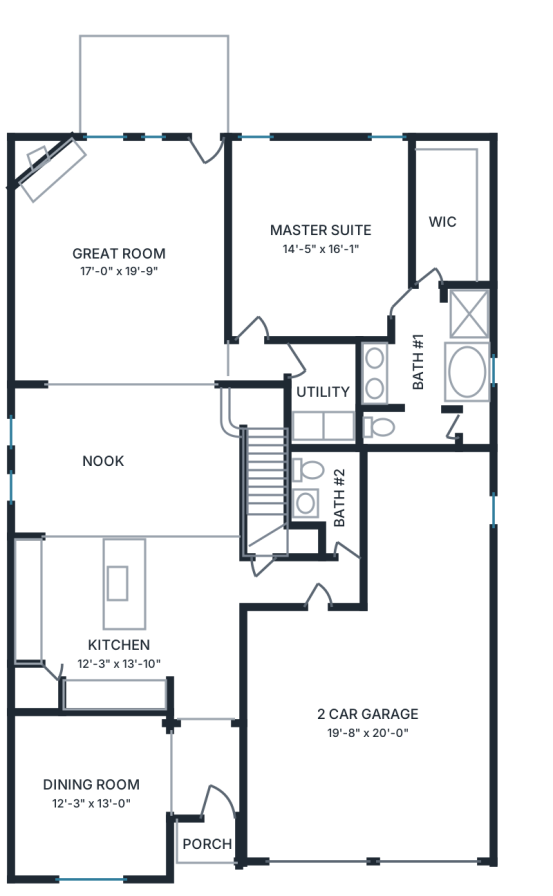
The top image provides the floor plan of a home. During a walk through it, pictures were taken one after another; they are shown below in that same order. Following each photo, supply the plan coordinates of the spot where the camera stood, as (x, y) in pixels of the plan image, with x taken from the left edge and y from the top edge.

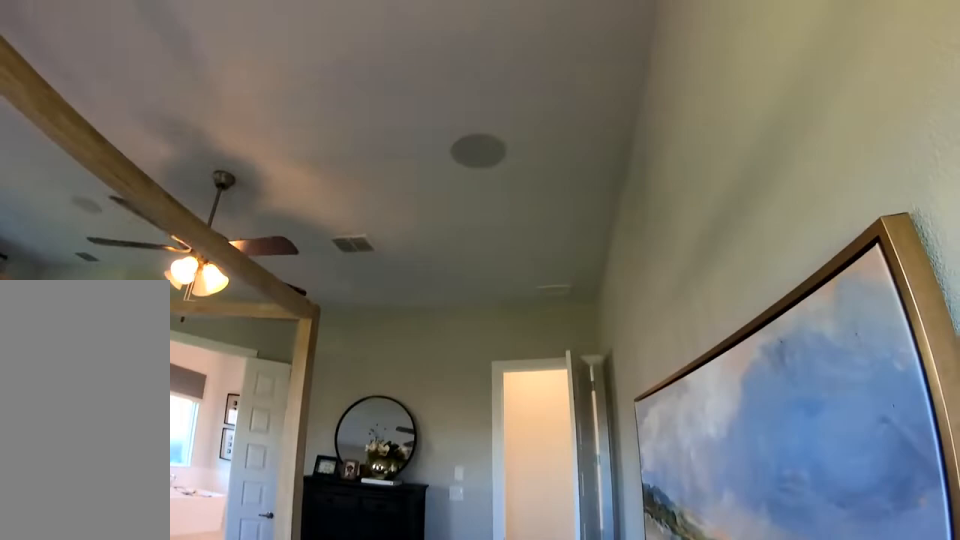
(252, 190)
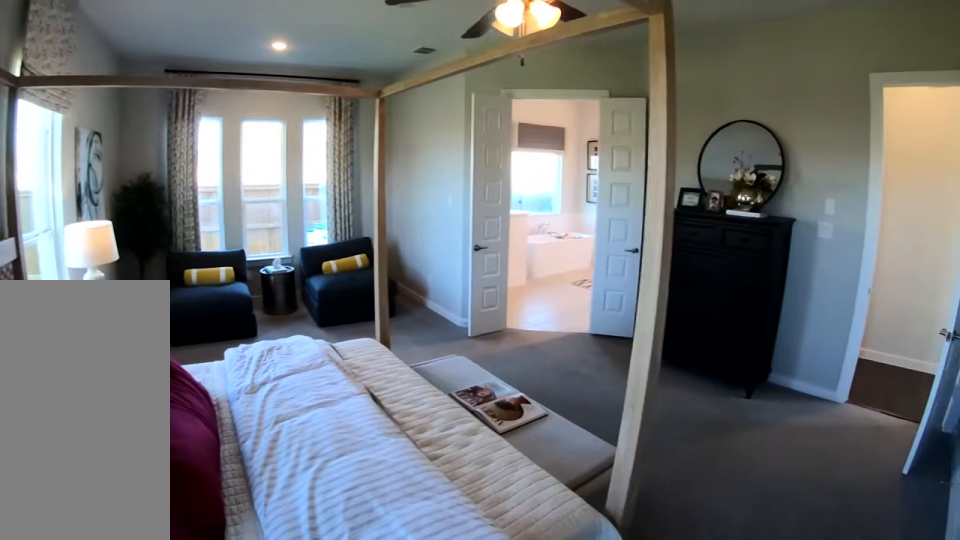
(252, 248)
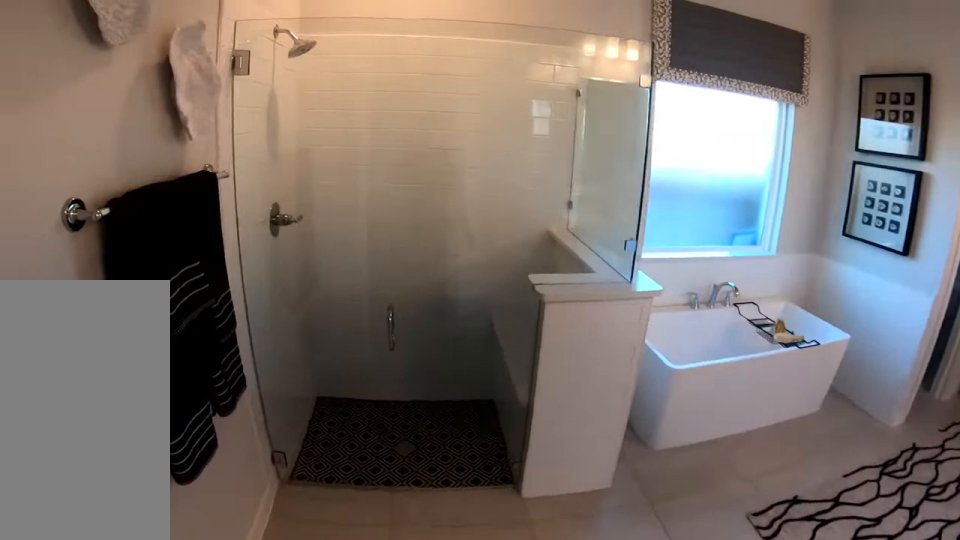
(393, 286)
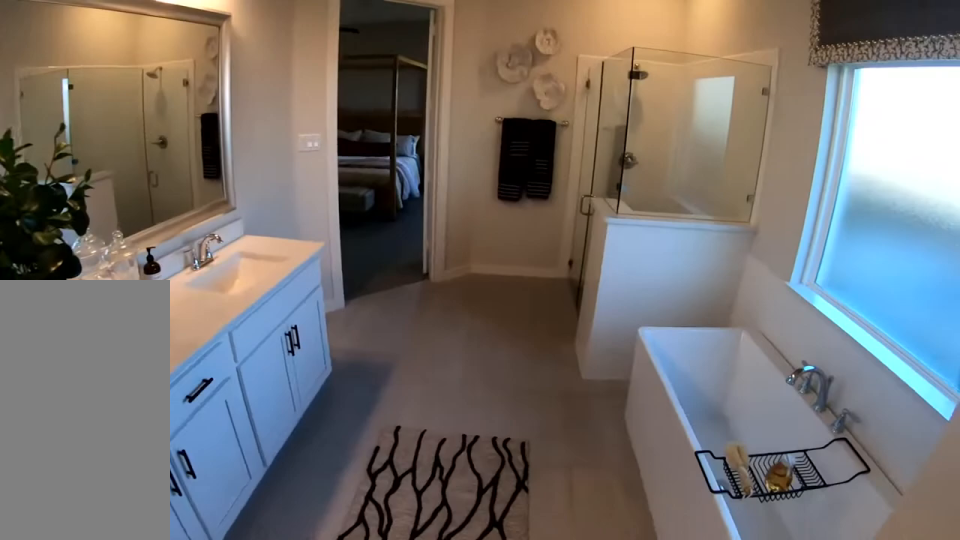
(424, 399)
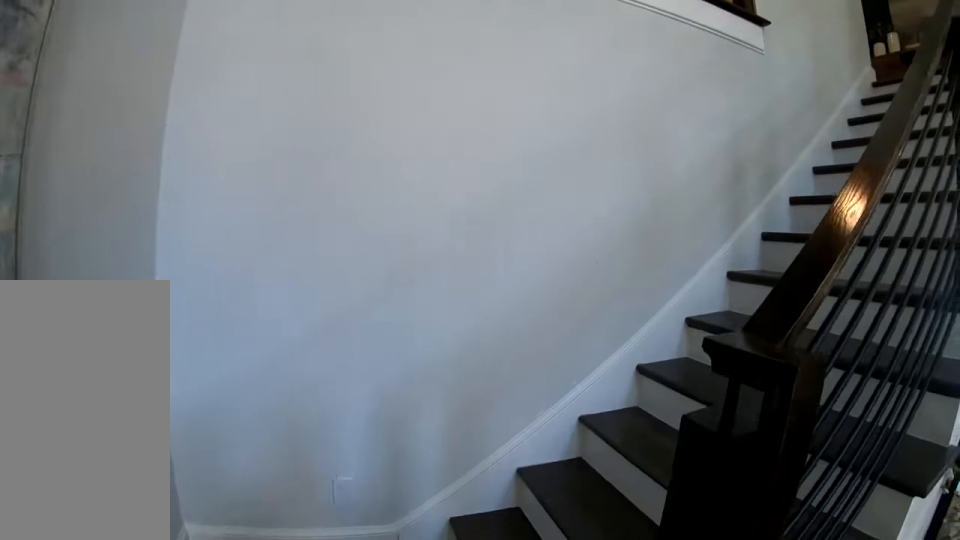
(209, 347)
